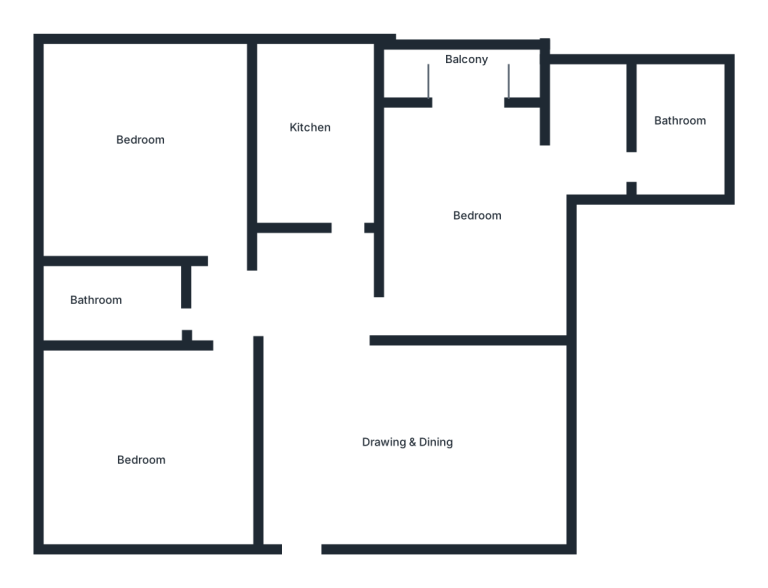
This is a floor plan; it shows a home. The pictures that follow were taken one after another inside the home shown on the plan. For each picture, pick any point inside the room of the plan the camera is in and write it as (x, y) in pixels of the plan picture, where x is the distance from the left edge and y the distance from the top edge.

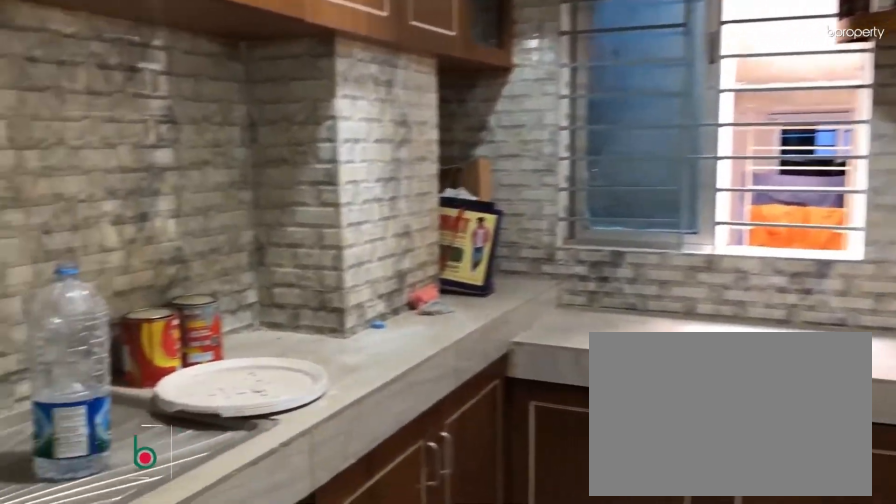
(312, 132)
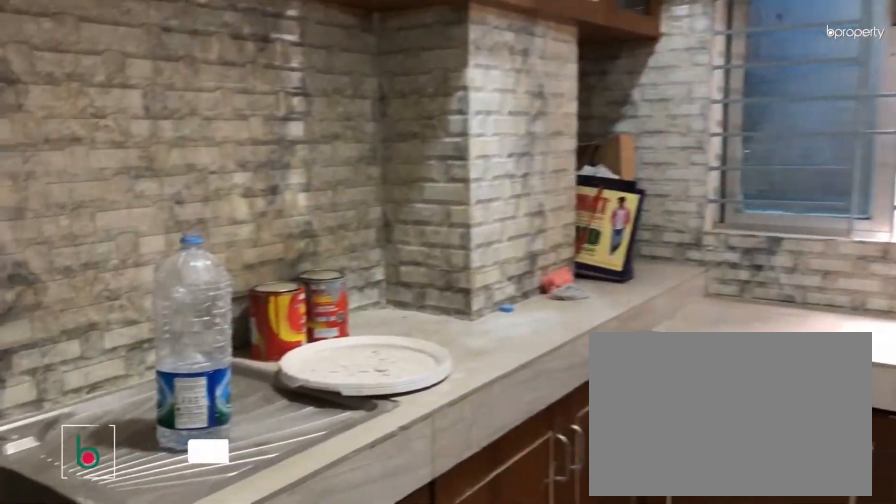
(312, 132)
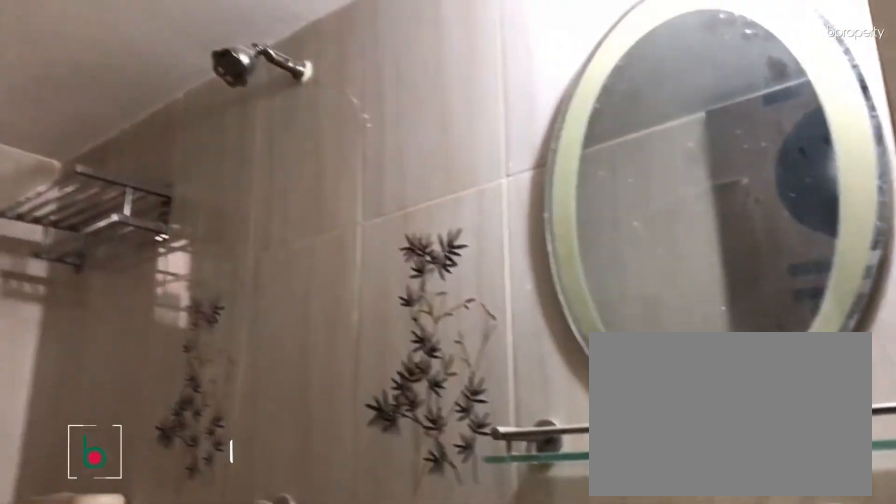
(115, 307)
